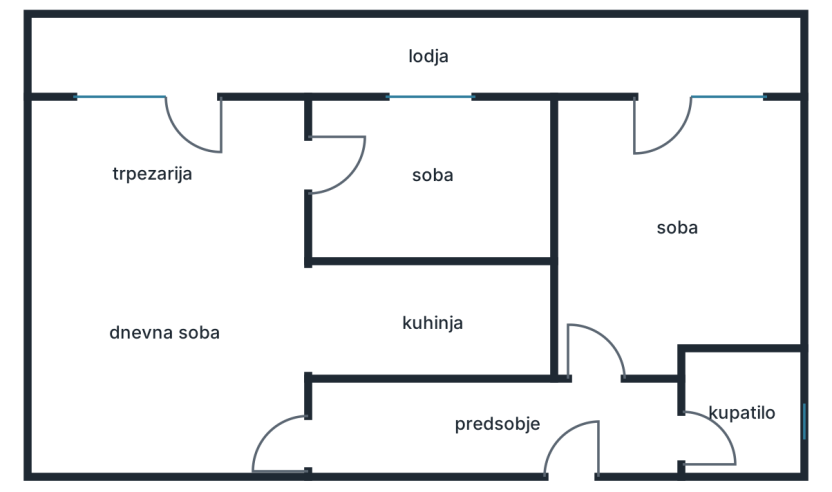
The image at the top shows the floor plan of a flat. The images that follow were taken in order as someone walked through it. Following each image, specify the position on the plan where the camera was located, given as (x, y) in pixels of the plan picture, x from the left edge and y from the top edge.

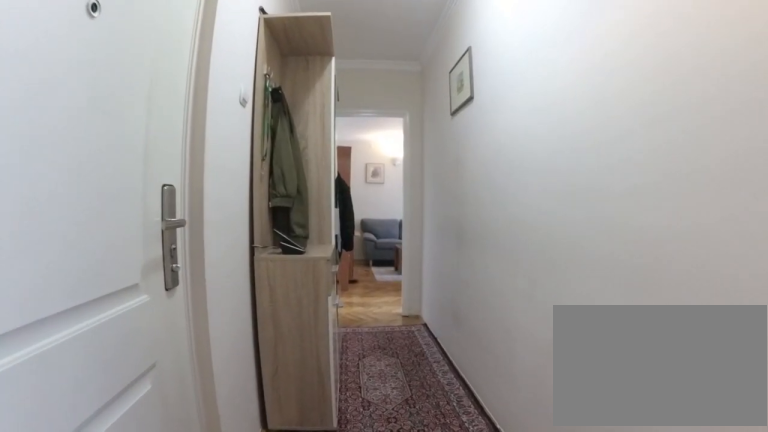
(586, 431)
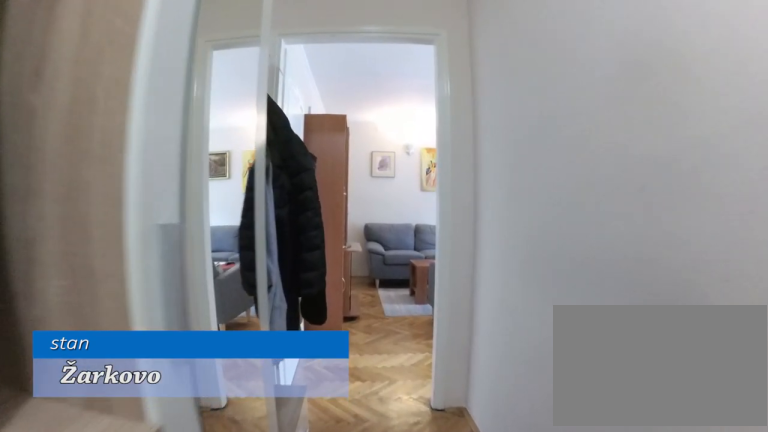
(471, 430)
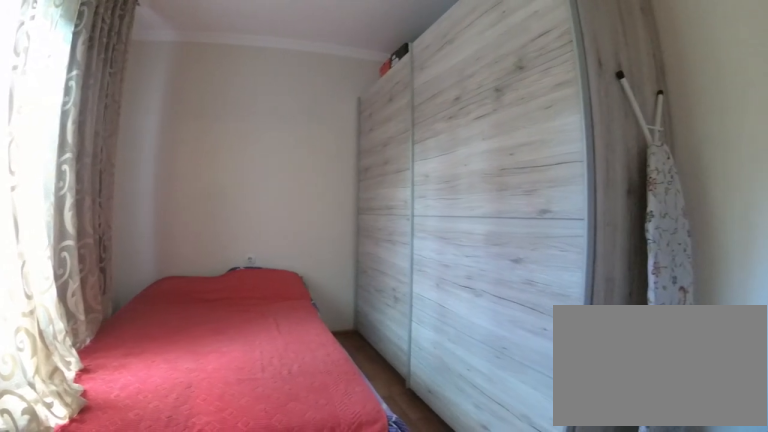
(266, 179)
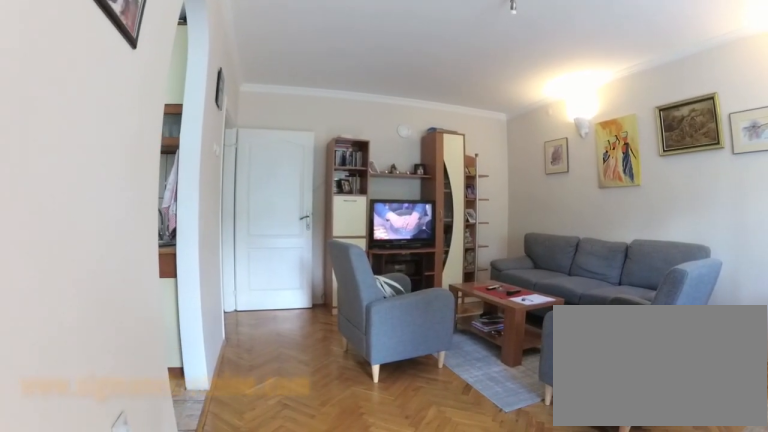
(275, 159)
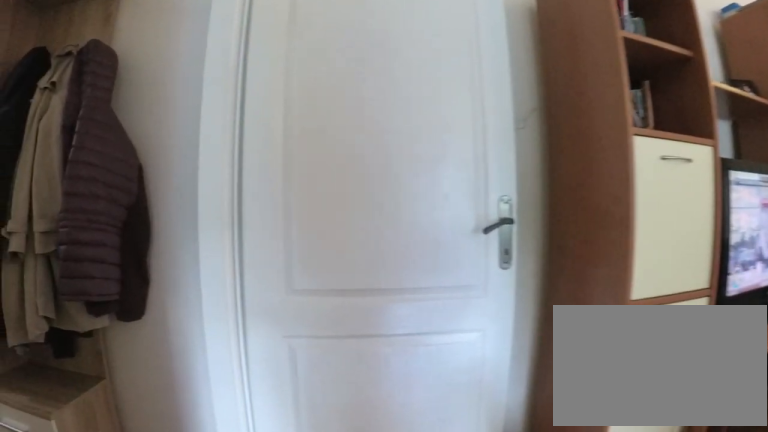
(265, 350)
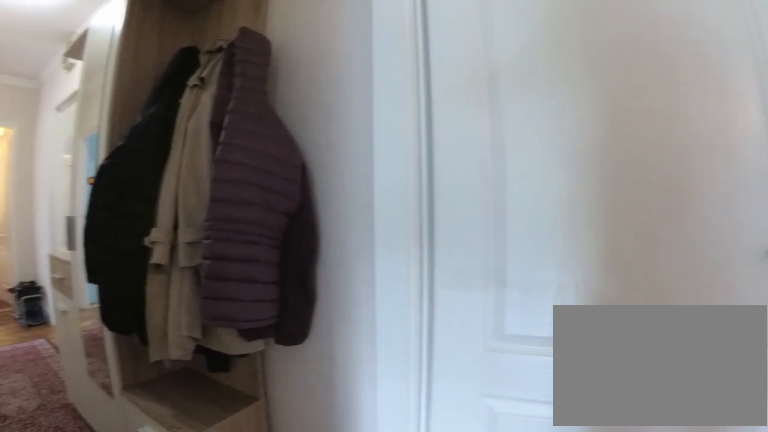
(258, 375)
